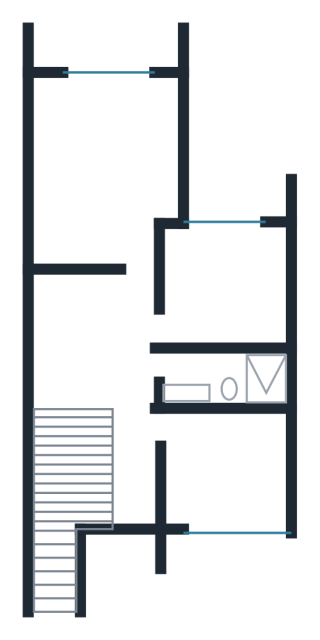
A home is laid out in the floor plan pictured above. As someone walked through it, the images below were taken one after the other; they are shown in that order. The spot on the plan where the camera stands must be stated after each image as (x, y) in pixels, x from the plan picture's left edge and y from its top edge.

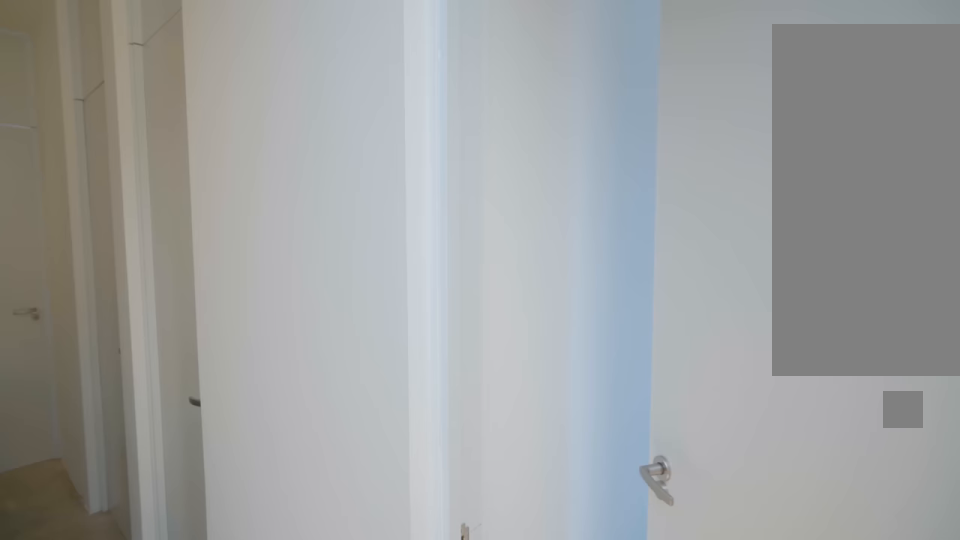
(128, 433)
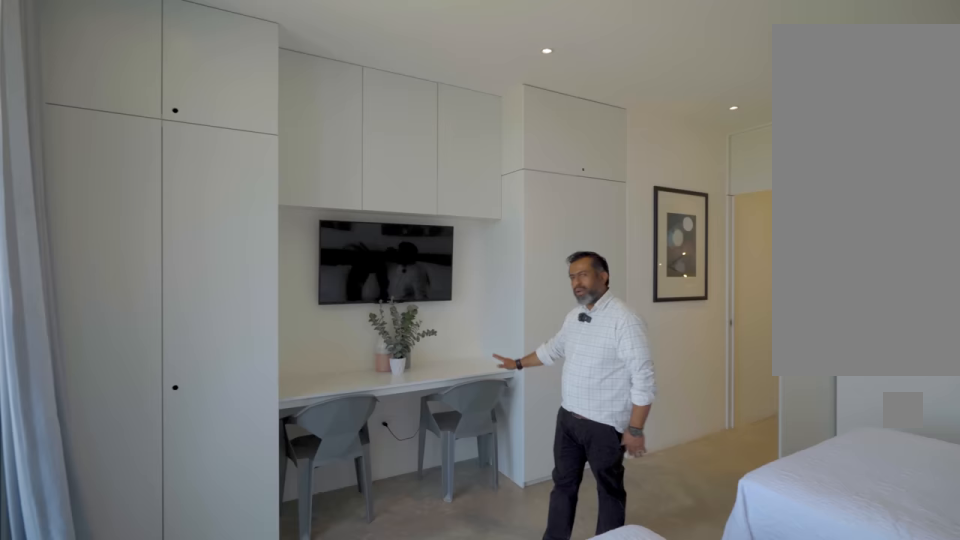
(133, 162)
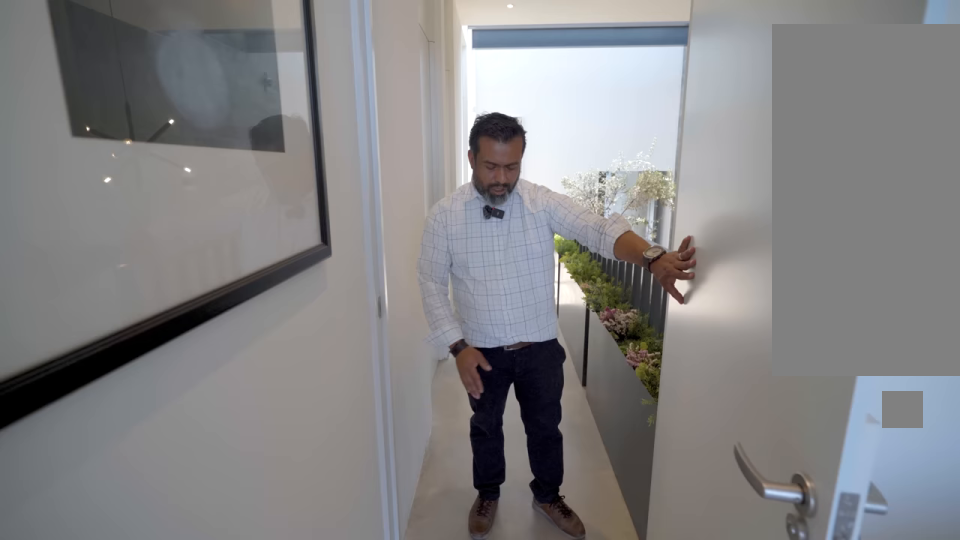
(142, 265)
